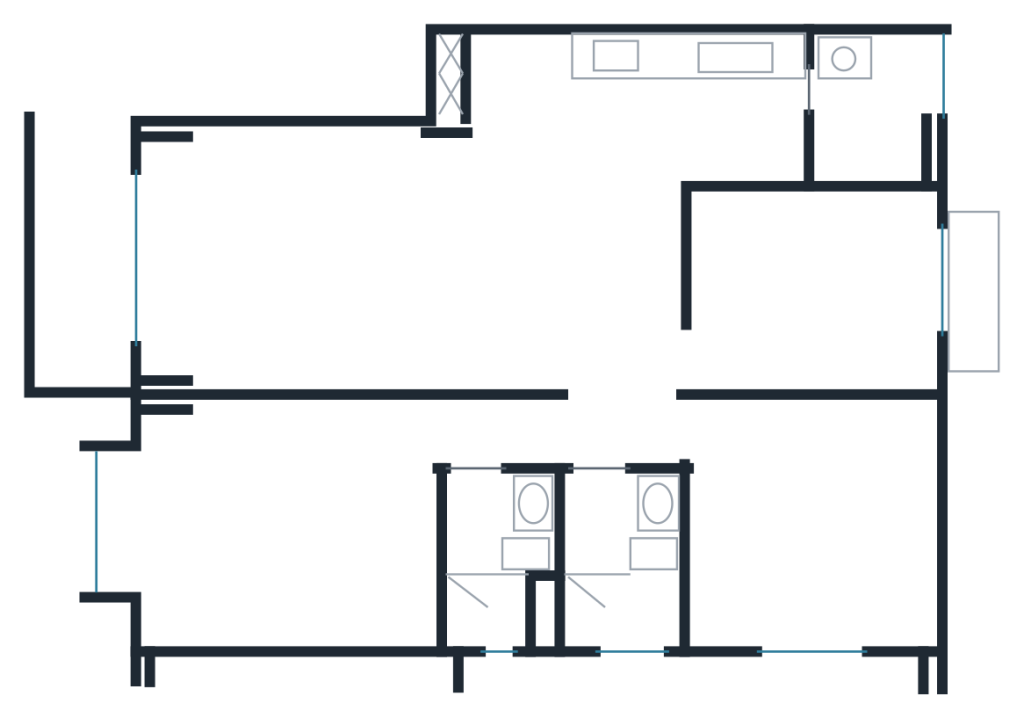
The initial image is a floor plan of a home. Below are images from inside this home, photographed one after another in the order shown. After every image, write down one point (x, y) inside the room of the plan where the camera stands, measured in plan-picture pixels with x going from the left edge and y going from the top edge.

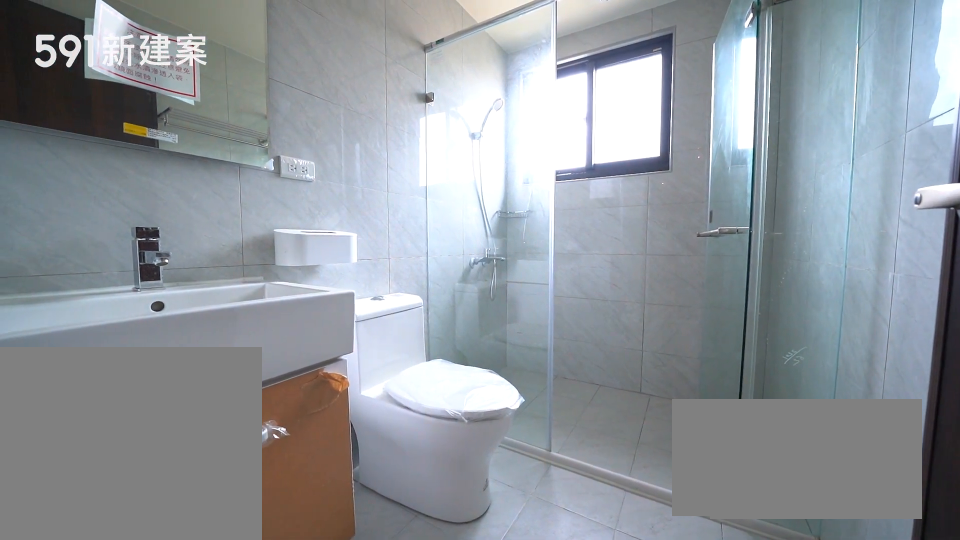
(624, 568)
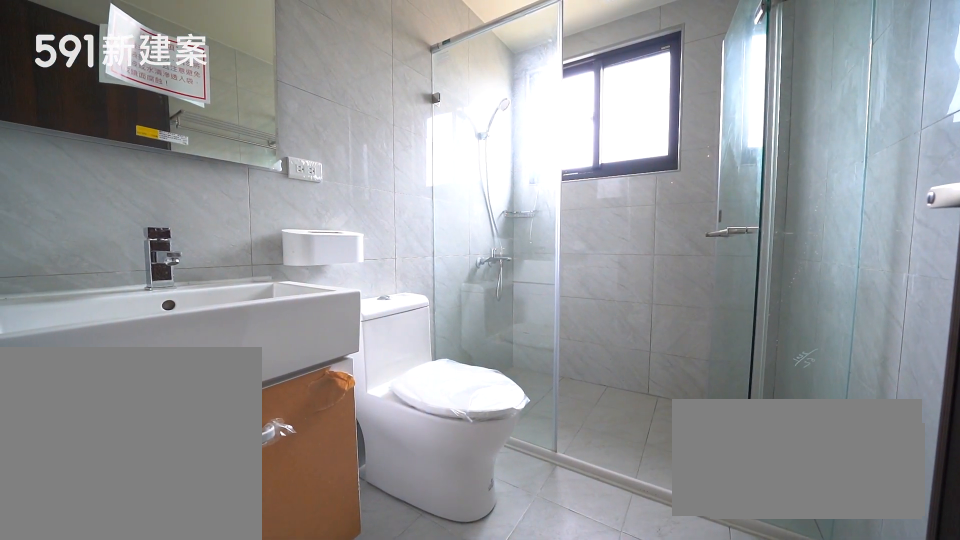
(624, 568)
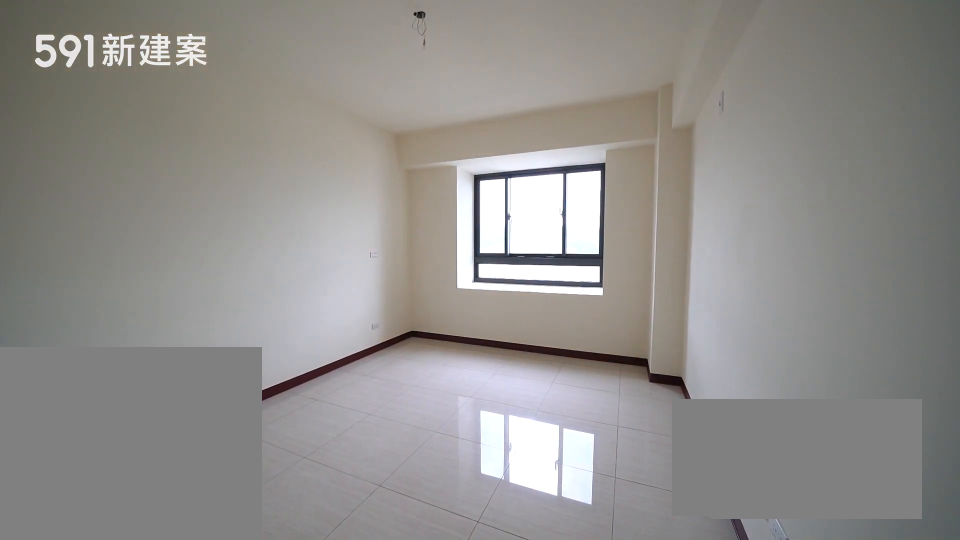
(284, 528)
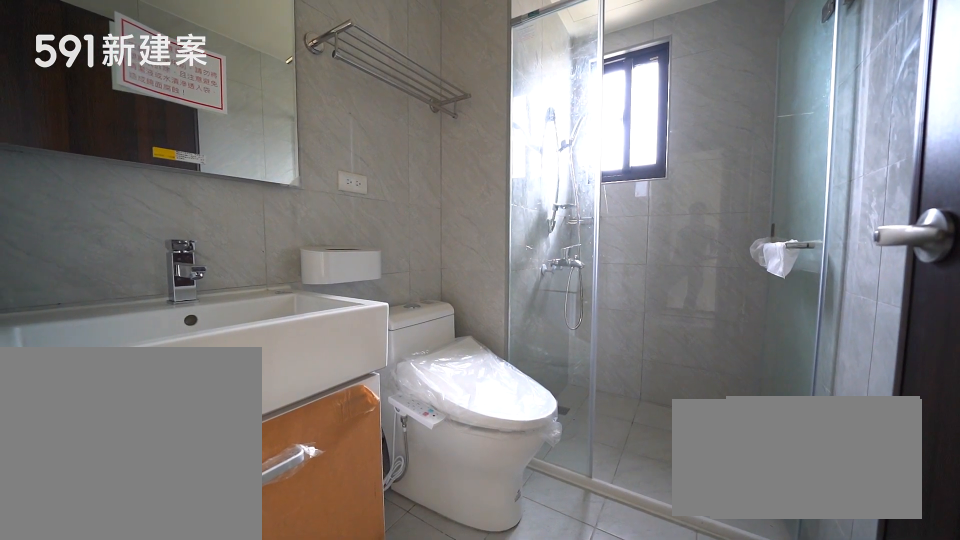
(501, 564)
